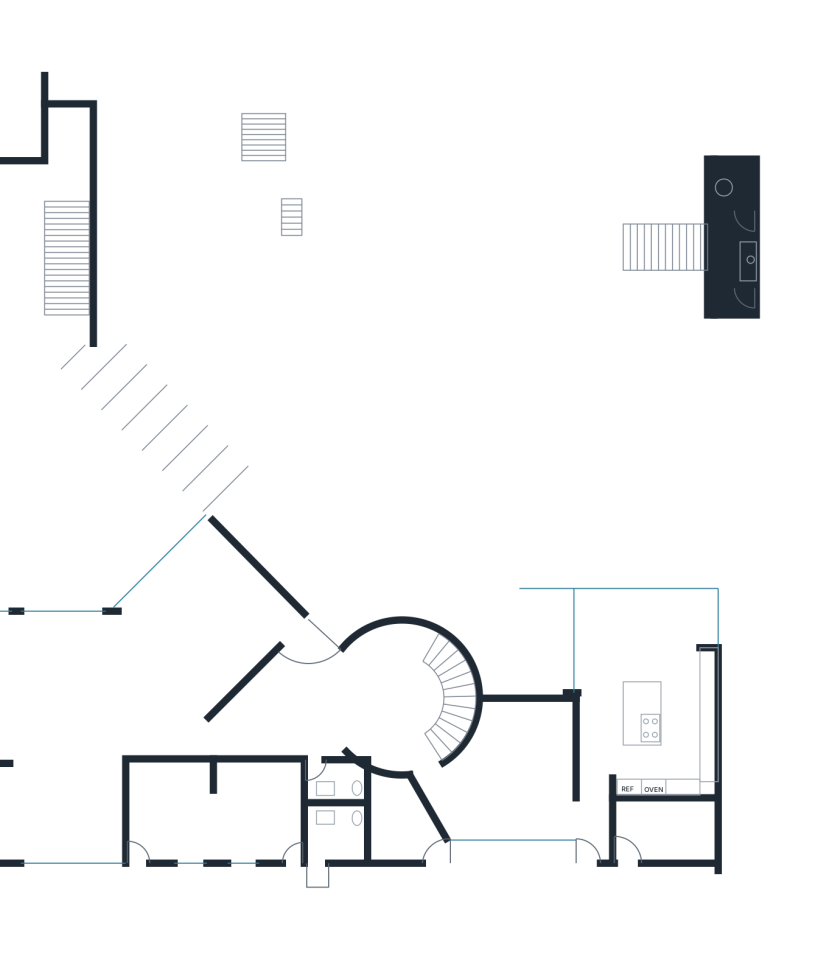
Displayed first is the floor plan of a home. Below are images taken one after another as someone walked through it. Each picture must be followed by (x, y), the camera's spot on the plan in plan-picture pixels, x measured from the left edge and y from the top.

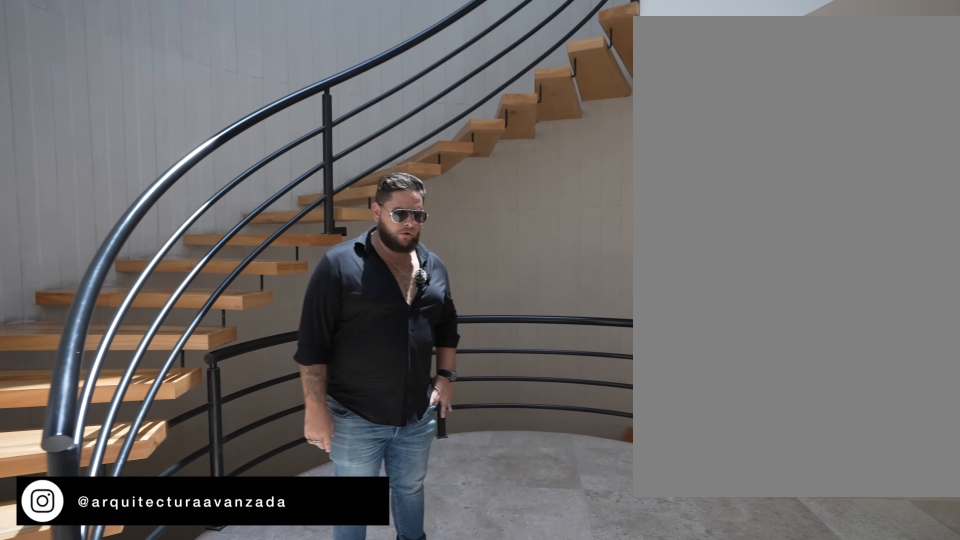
(385, 730)
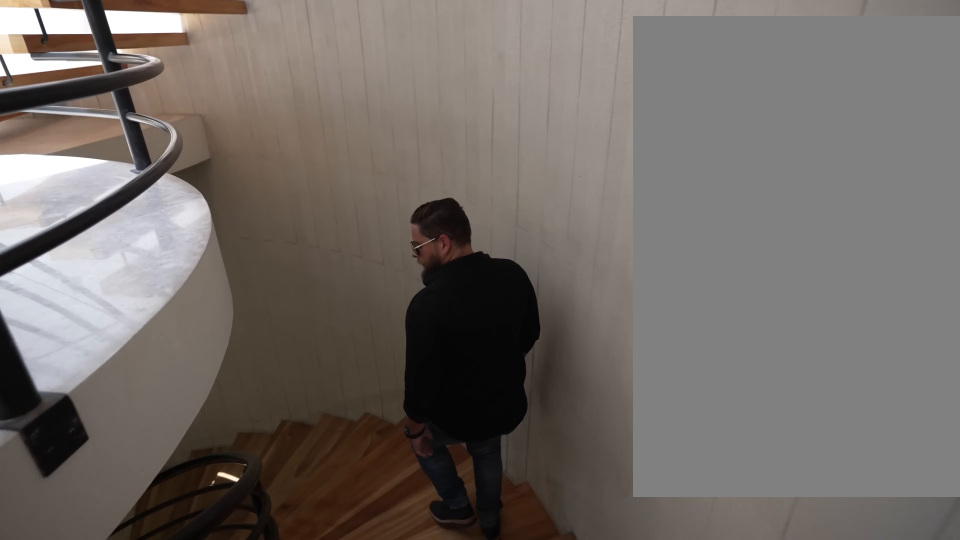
(449, 735)
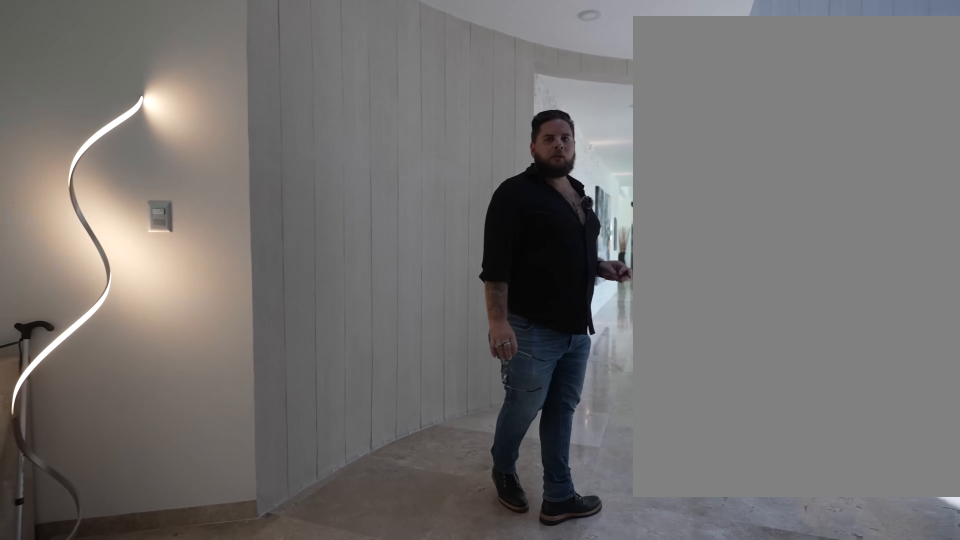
(424, 744)
